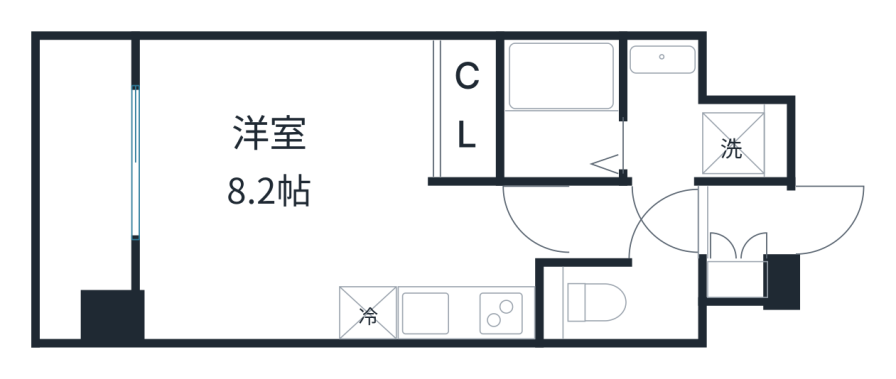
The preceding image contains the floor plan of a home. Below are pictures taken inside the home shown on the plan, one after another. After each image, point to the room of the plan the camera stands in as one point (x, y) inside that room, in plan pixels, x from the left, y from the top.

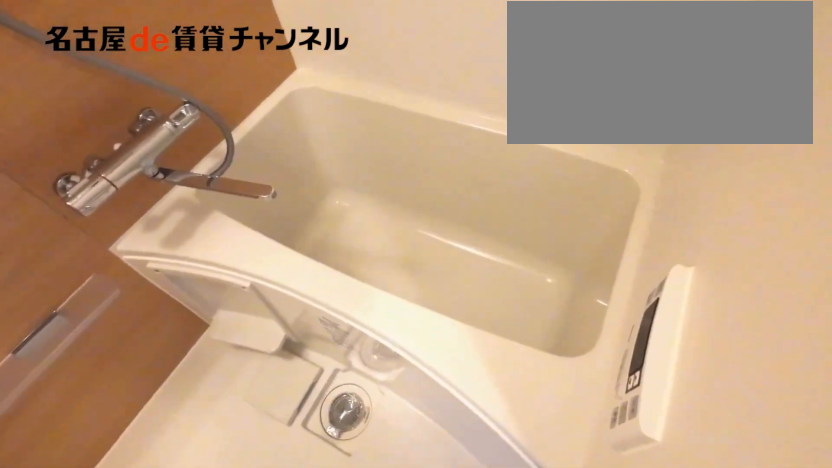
(561, 108)
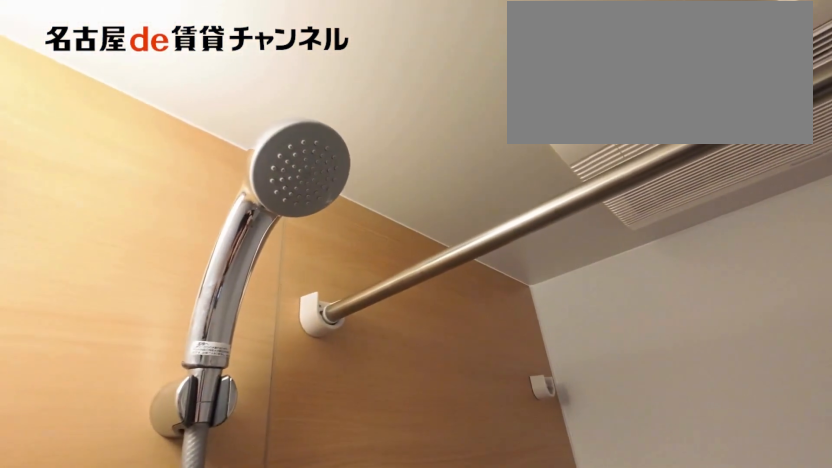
(561, 108)
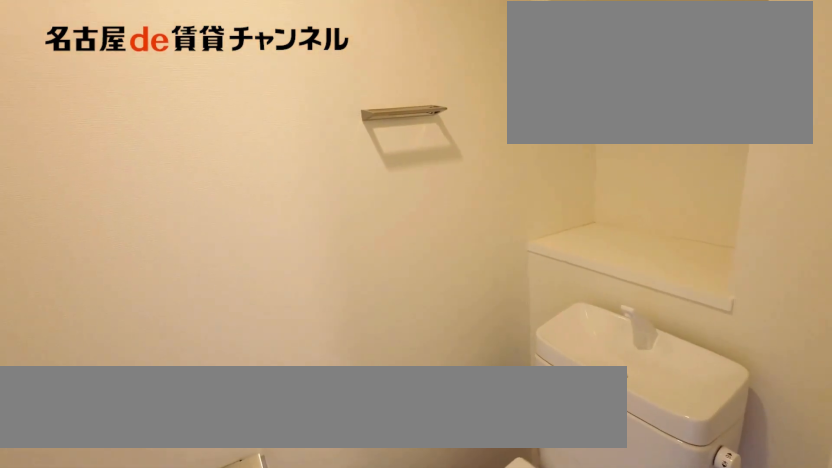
(621, 303)
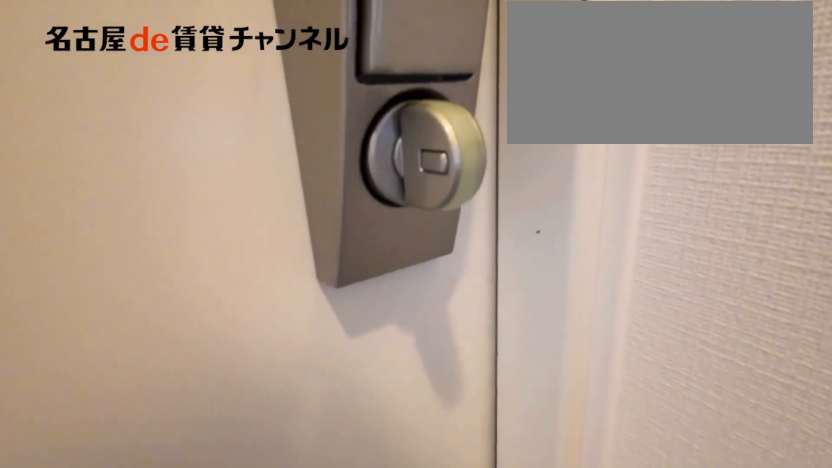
(746, 223)
